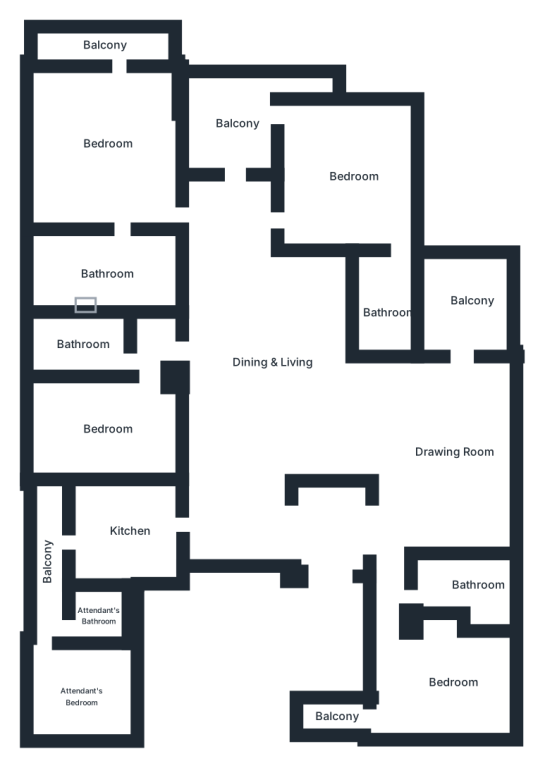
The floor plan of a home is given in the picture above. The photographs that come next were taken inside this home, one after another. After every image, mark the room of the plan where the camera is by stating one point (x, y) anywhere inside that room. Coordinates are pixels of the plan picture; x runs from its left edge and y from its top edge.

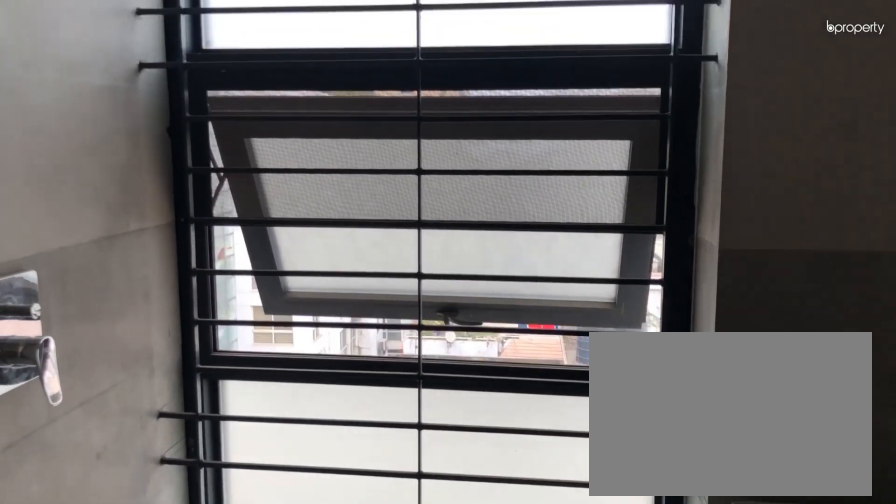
(106, 268)
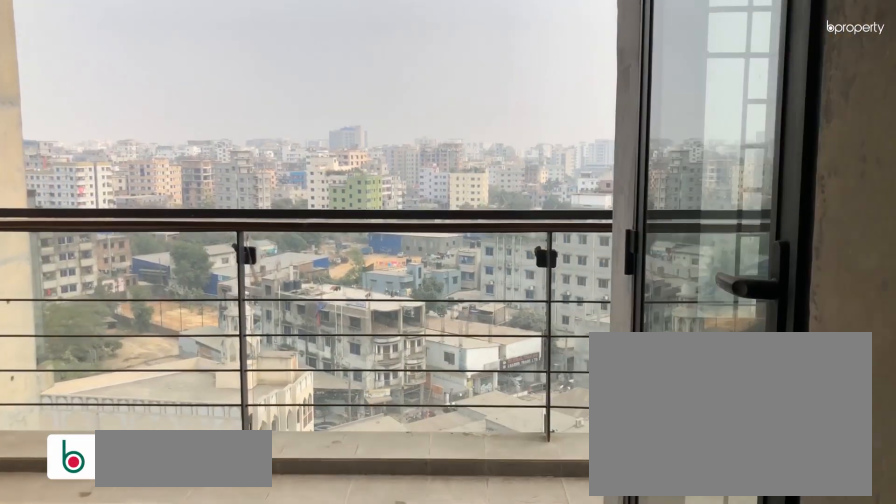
(233, 115)
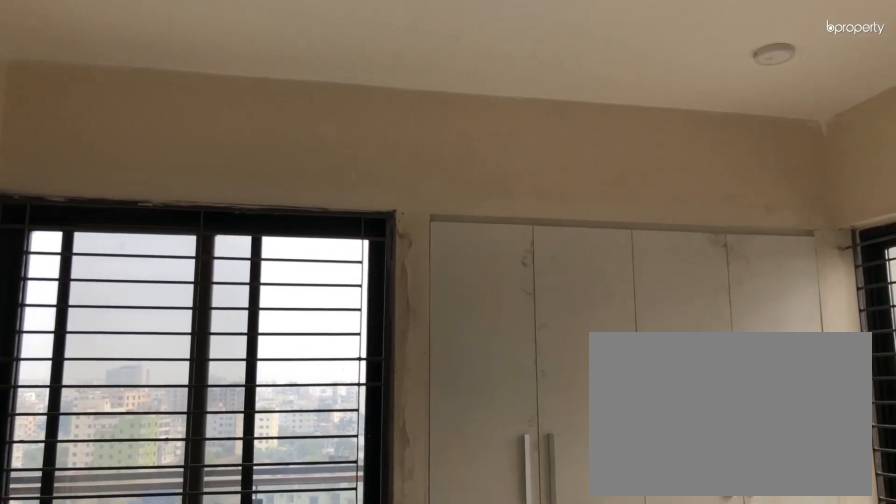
(345, 170)
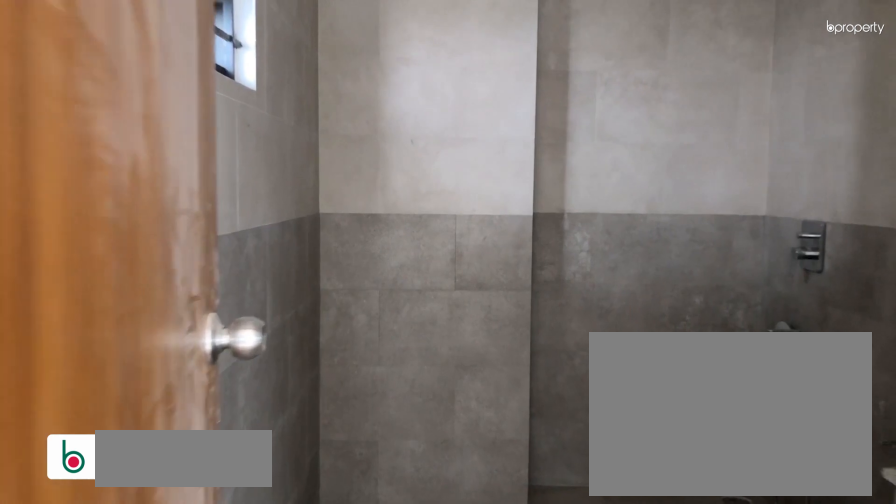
(384, 305)
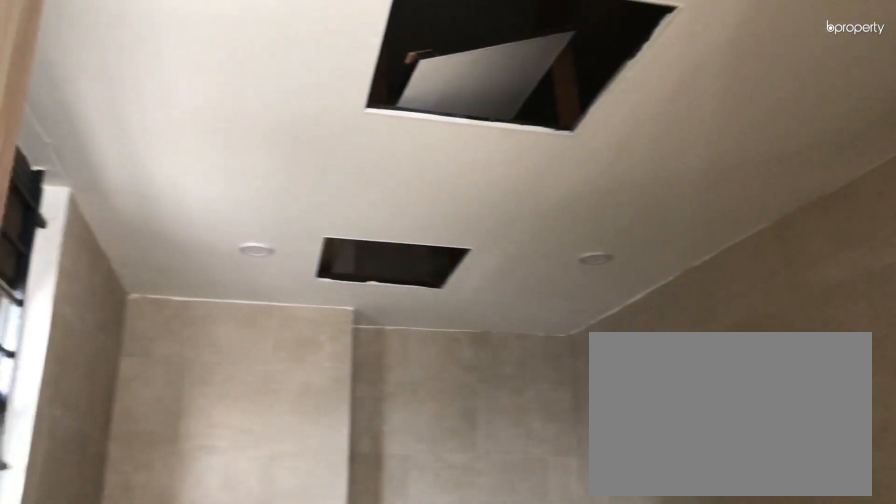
(384, 306)
